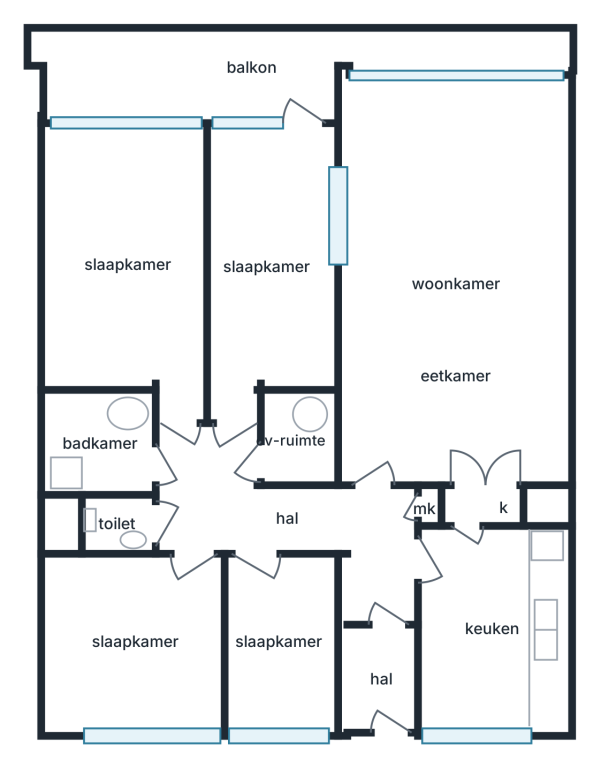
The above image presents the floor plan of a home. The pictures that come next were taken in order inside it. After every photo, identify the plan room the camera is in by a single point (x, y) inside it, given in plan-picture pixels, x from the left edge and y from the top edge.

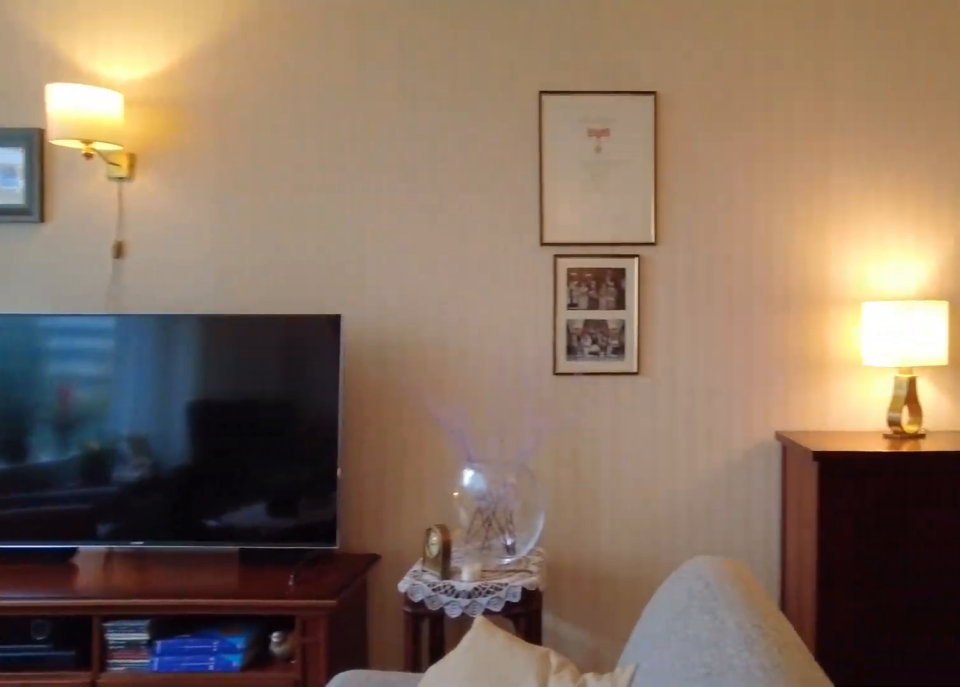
(454, 282)
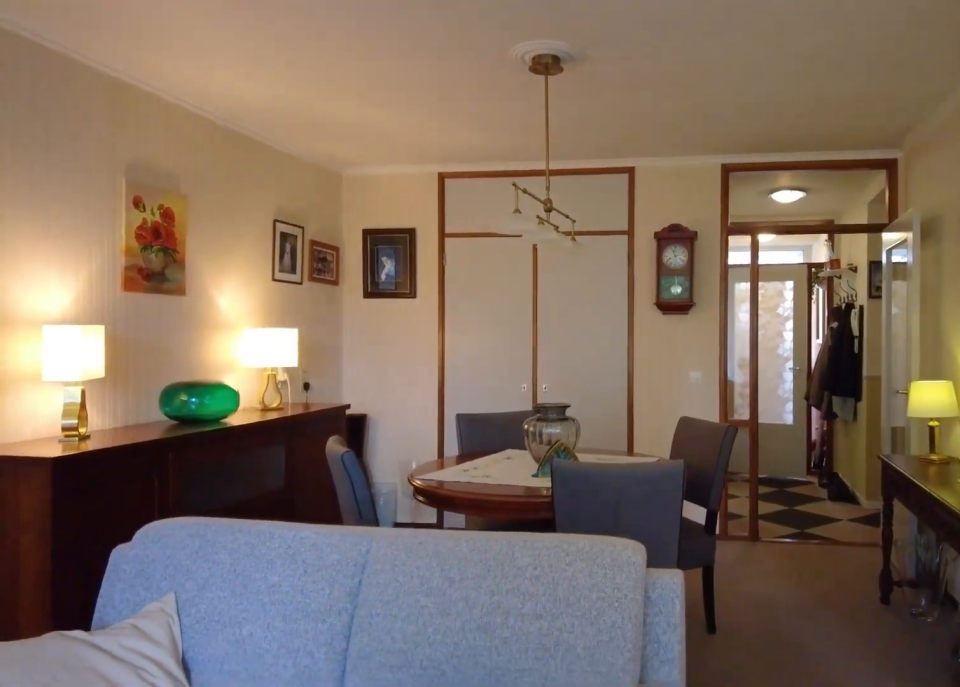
(454, 282)
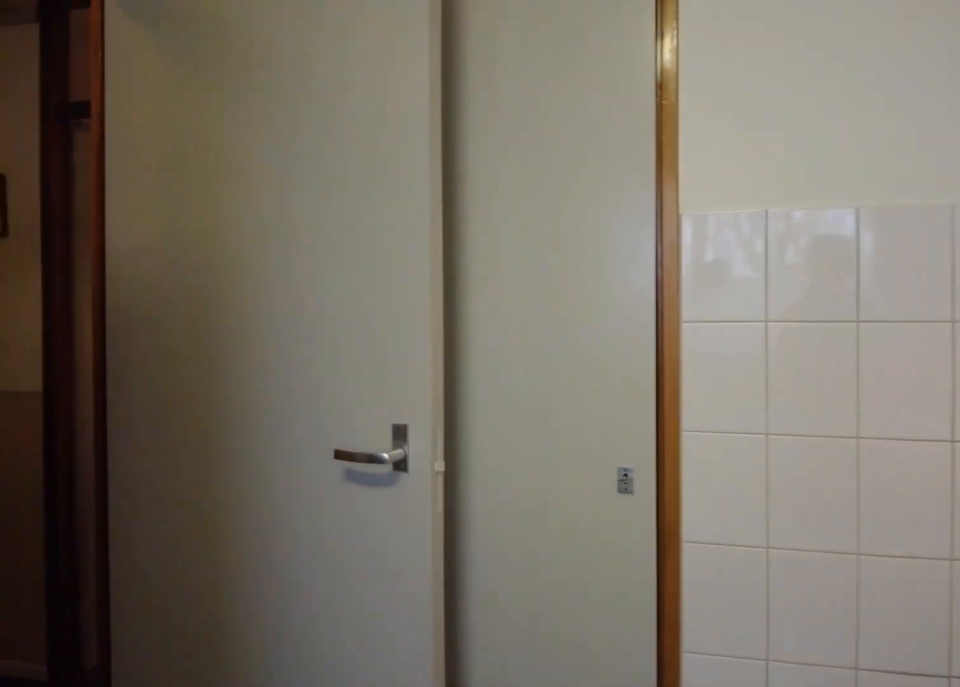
(491, 629)
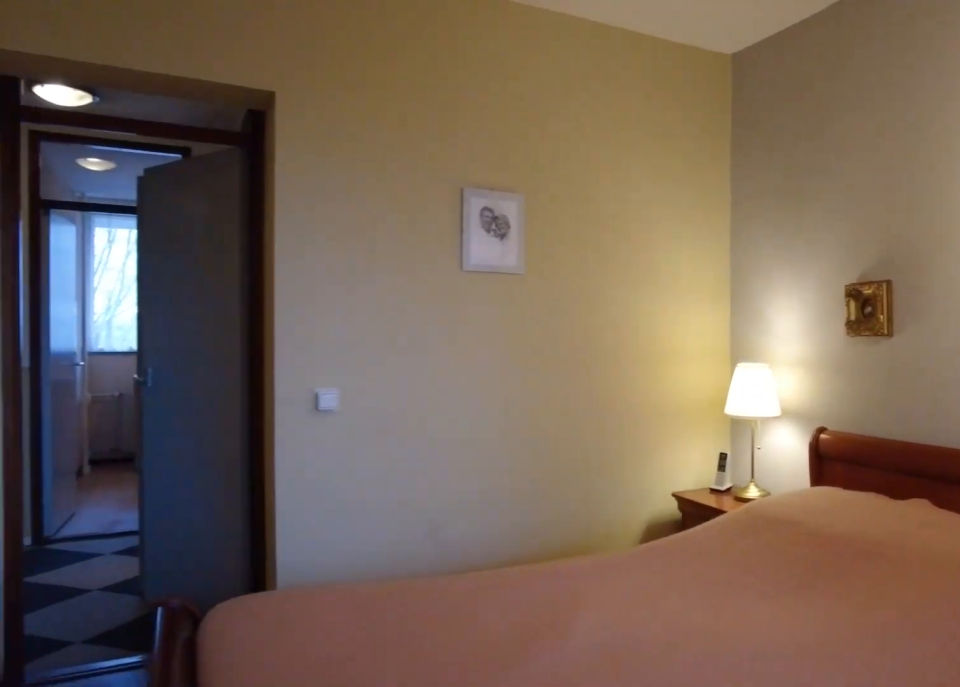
(128, 263)
